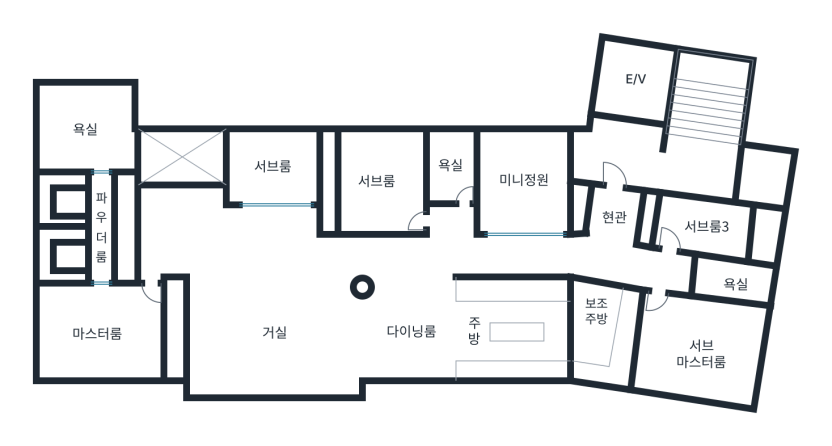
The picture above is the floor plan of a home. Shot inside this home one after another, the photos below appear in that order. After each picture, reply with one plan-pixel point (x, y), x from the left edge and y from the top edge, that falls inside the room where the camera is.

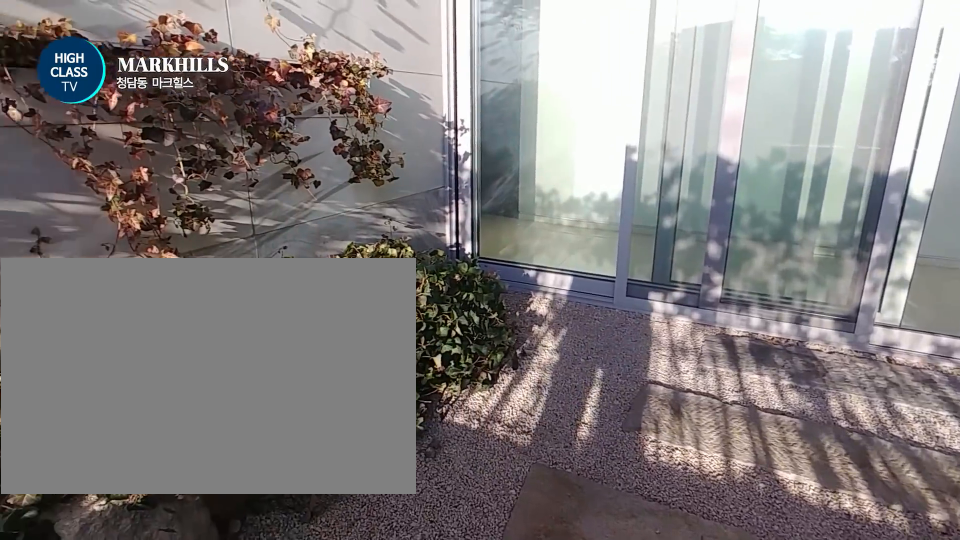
(523, 183)
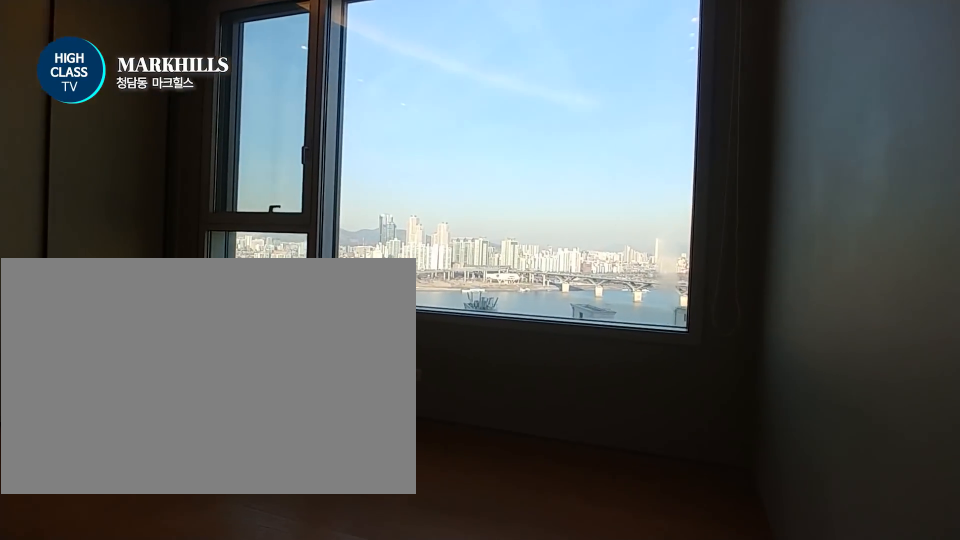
(701, 356)
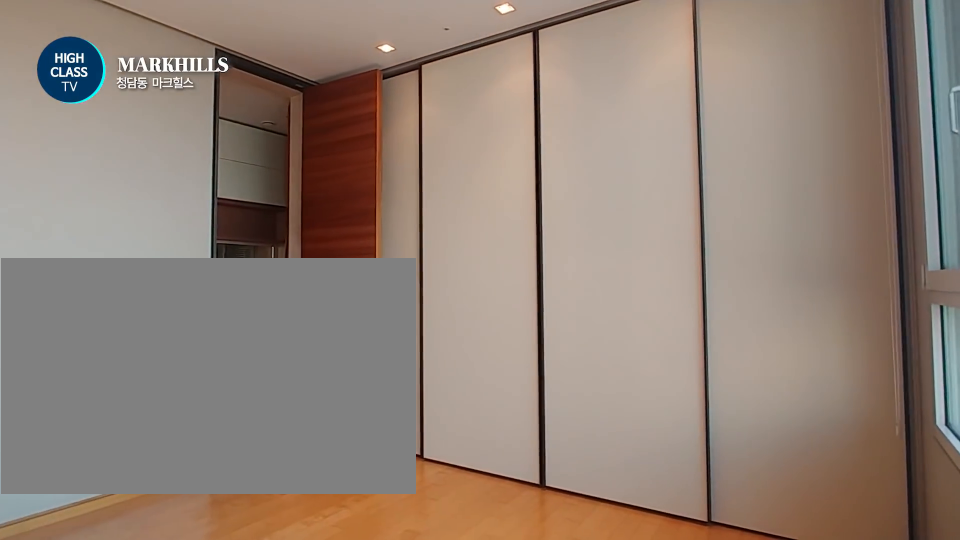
(701, 356)
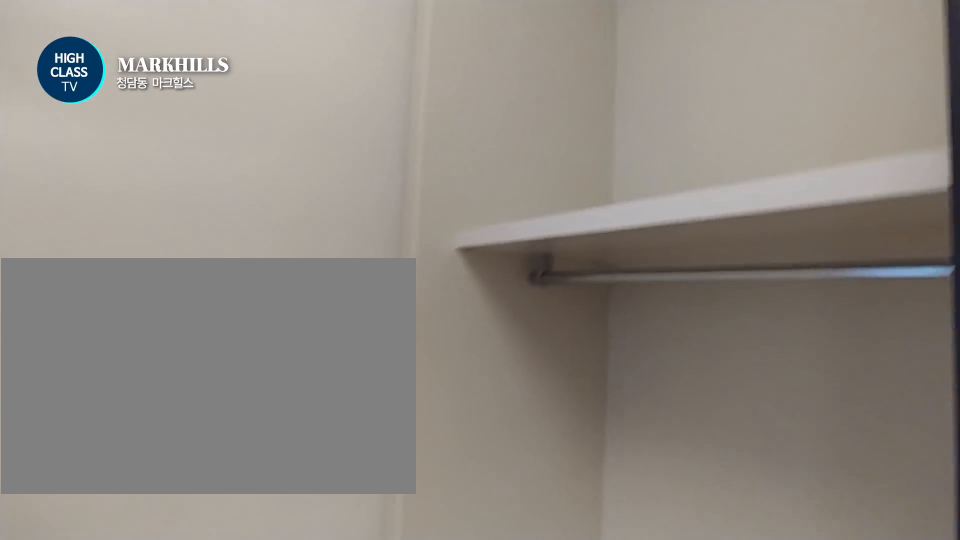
(704, 226)
